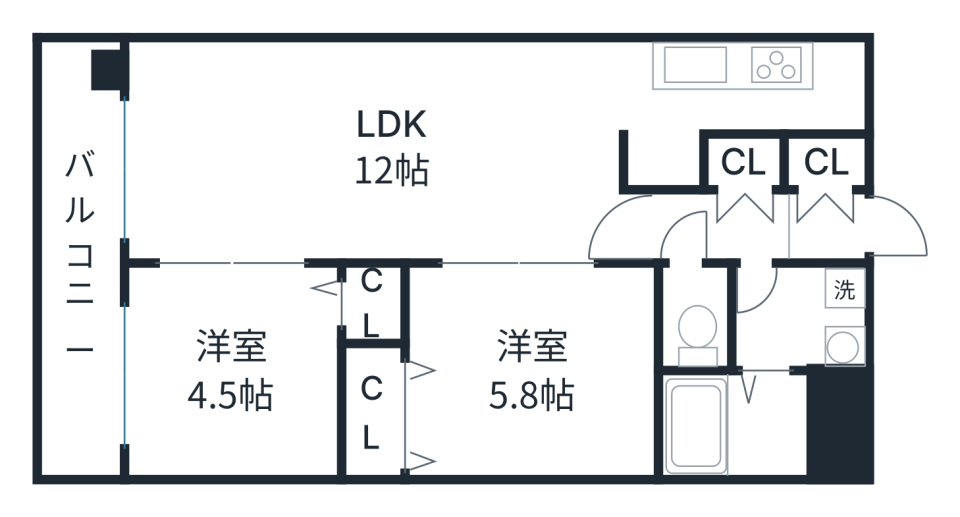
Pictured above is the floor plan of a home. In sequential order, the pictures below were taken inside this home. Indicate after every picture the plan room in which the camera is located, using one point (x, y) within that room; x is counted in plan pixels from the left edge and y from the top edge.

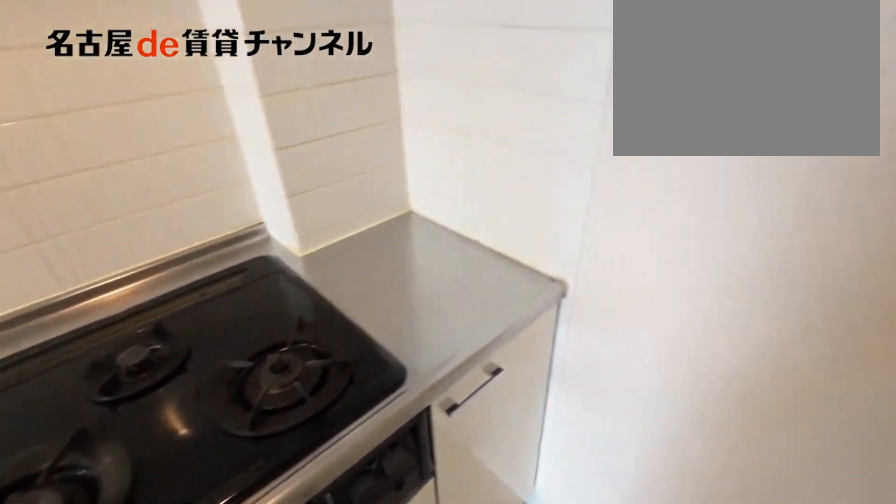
(746, 87)
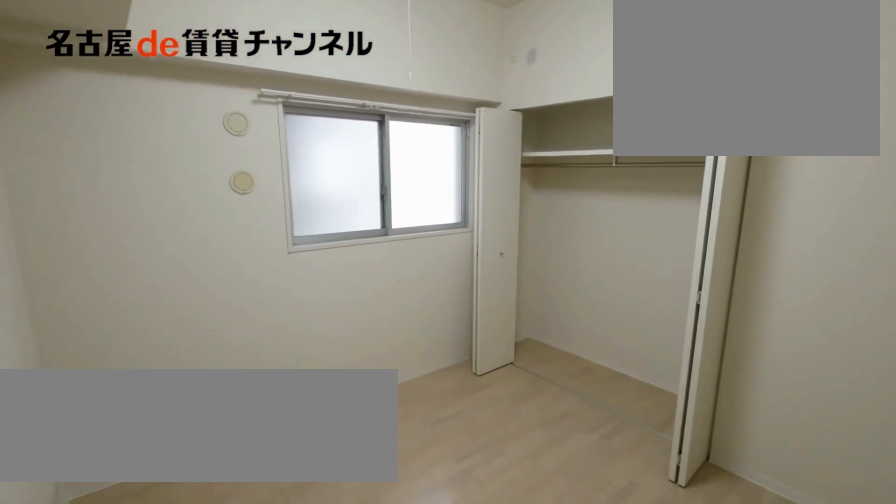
(509, 371)
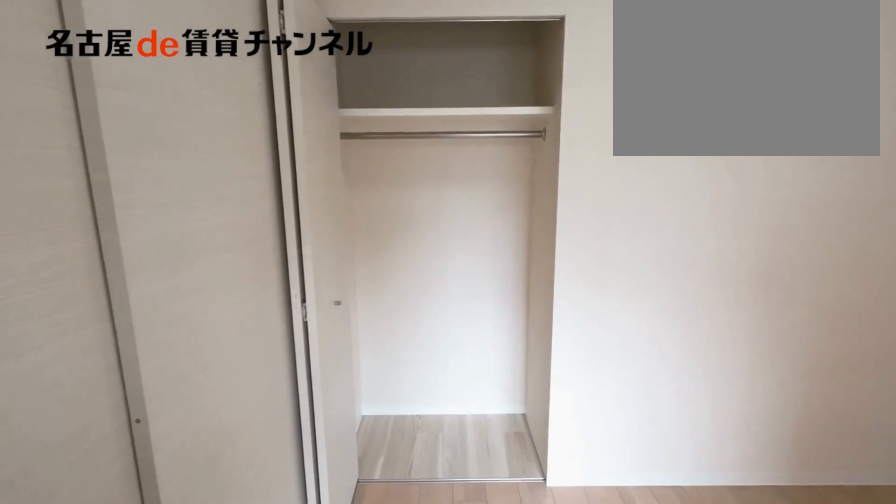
(246, 359)
